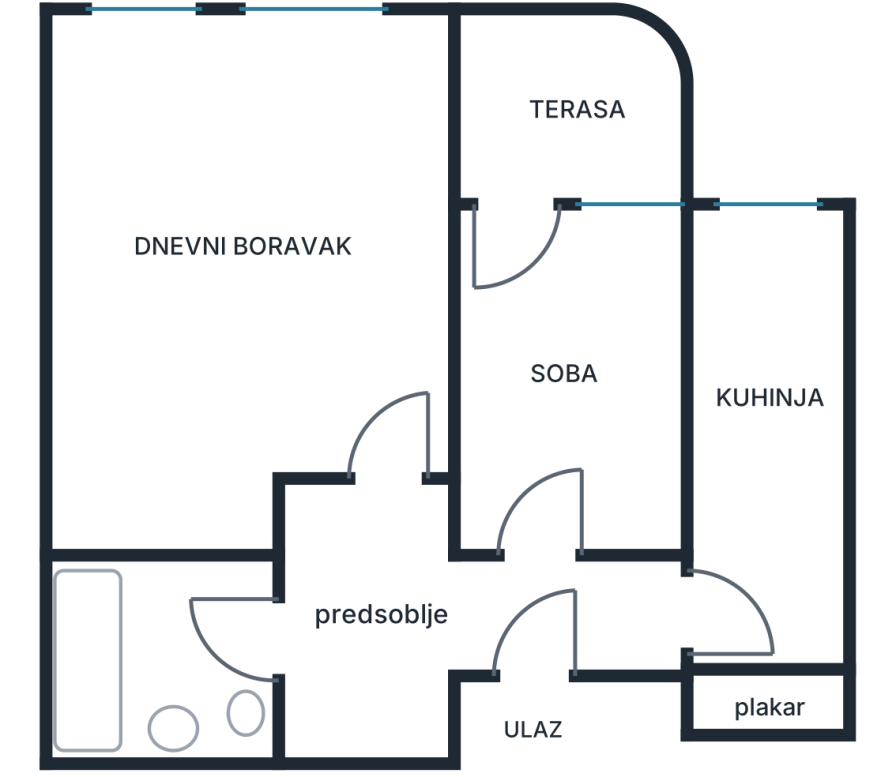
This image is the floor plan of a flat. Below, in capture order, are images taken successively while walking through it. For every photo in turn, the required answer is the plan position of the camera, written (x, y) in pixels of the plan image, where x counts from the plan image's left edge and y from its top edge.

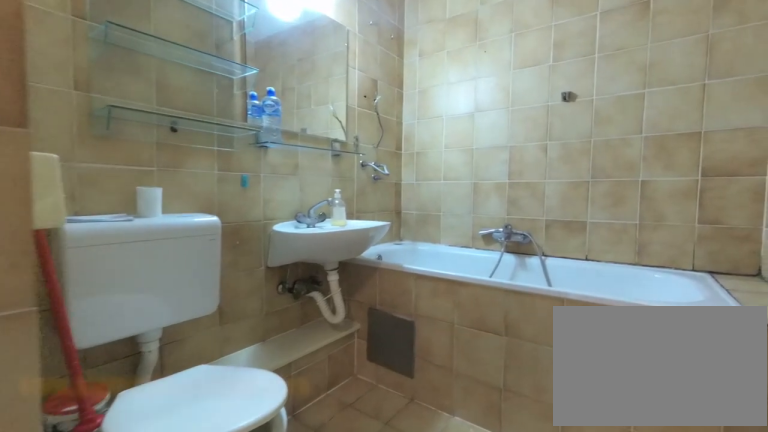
(297, 618)
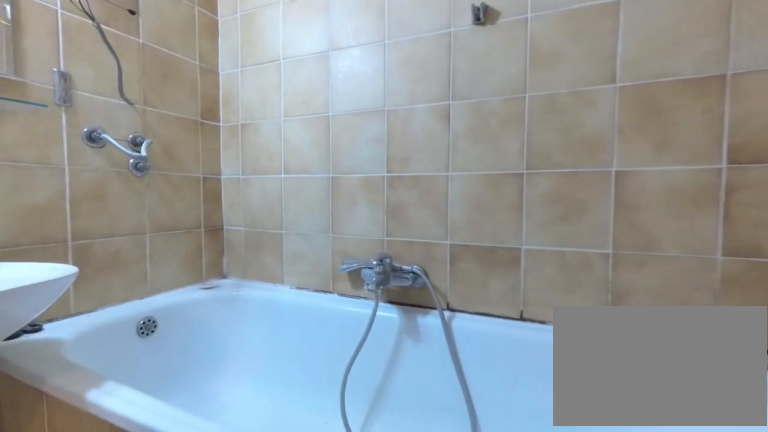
(157, 613)
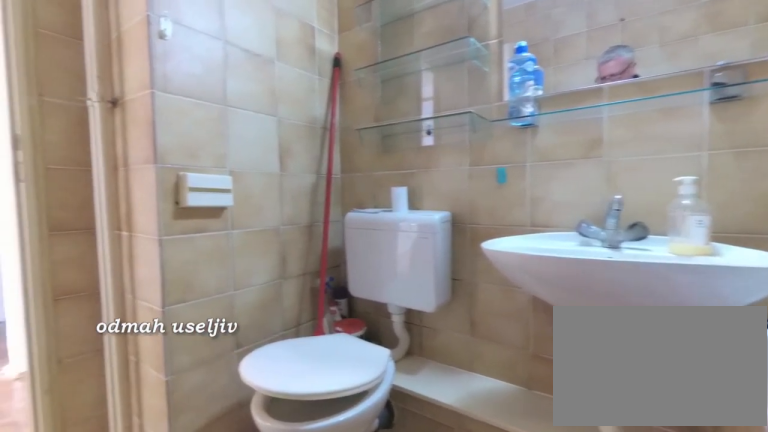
(122, 592)
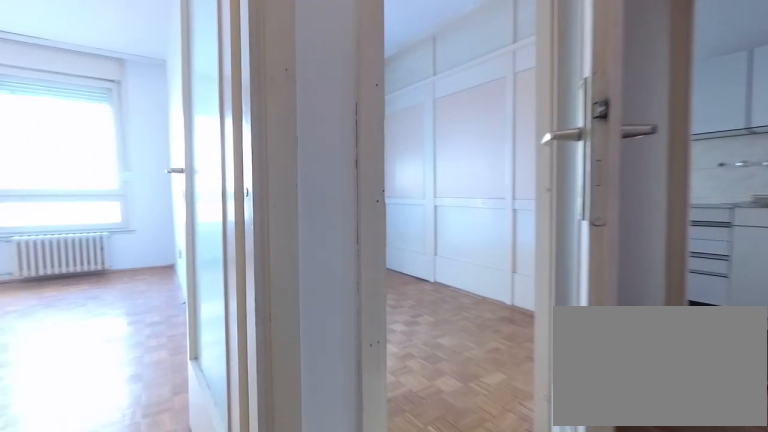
(445, 613)
